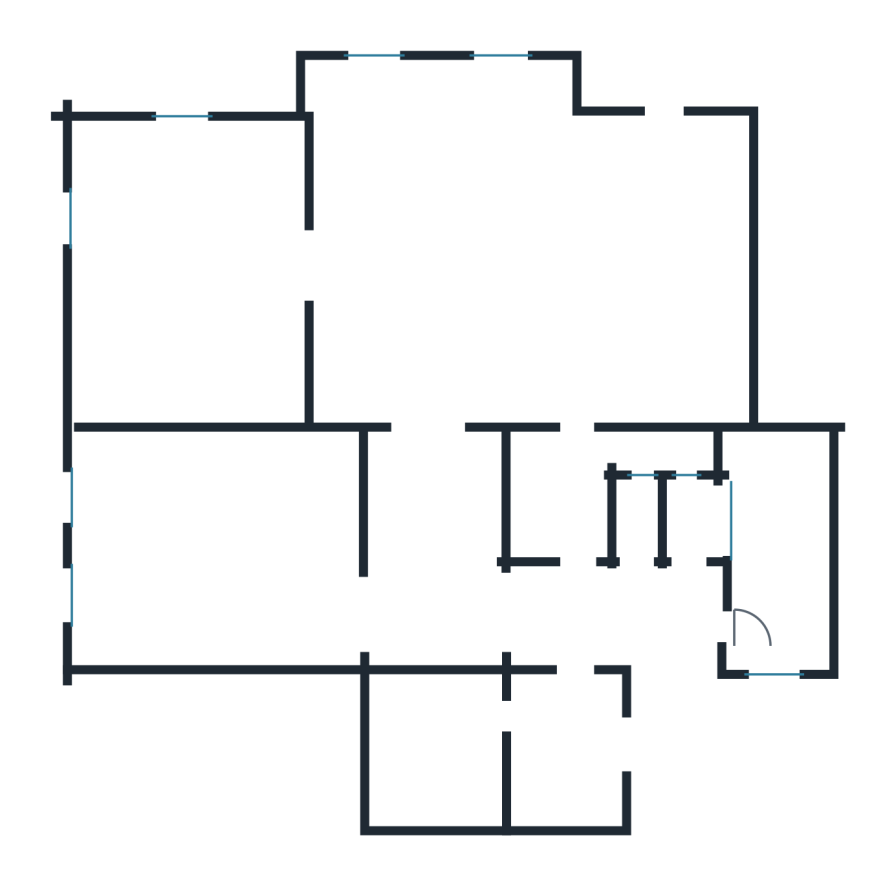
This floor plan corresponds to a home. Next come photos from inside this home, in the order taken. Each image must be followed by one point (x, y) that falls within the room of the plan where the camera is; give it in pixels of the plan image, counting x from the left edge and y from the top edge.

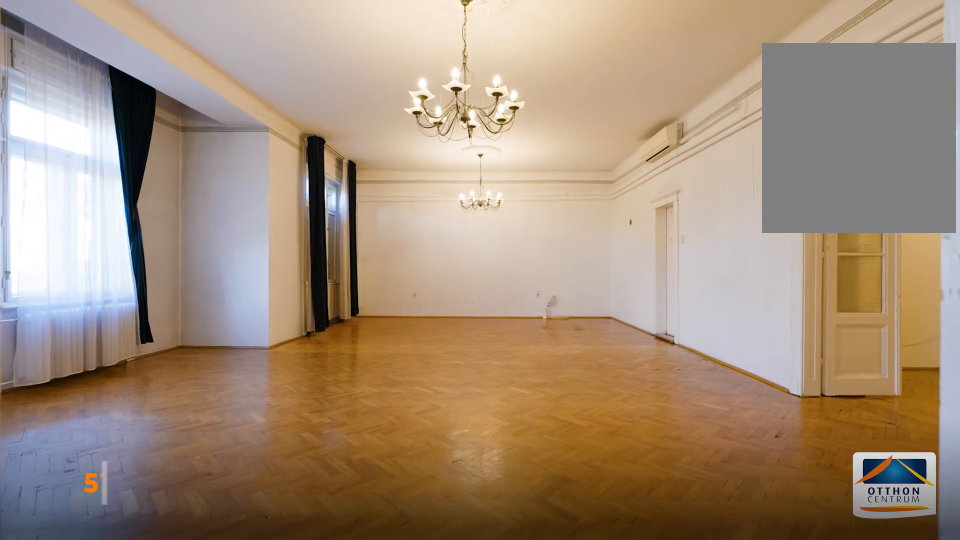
(562, 279)
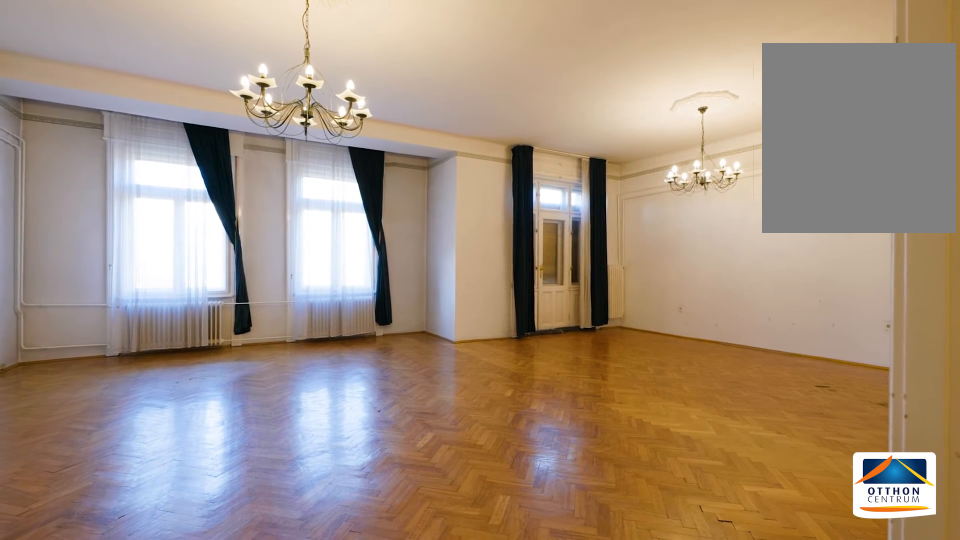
(563, 280)
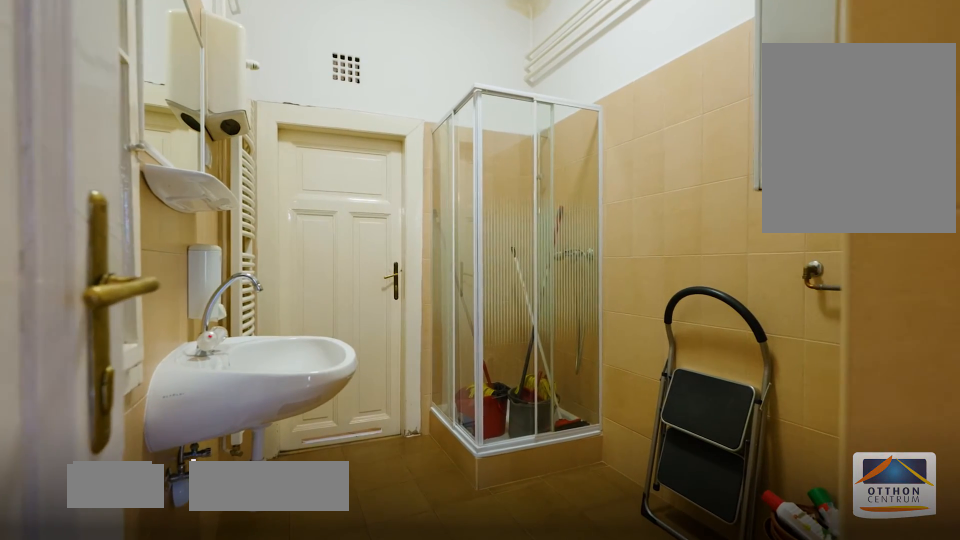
(565, 529)
